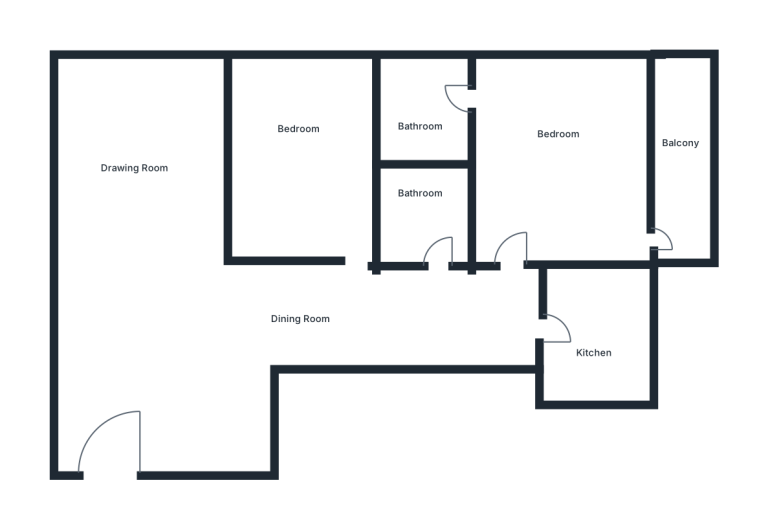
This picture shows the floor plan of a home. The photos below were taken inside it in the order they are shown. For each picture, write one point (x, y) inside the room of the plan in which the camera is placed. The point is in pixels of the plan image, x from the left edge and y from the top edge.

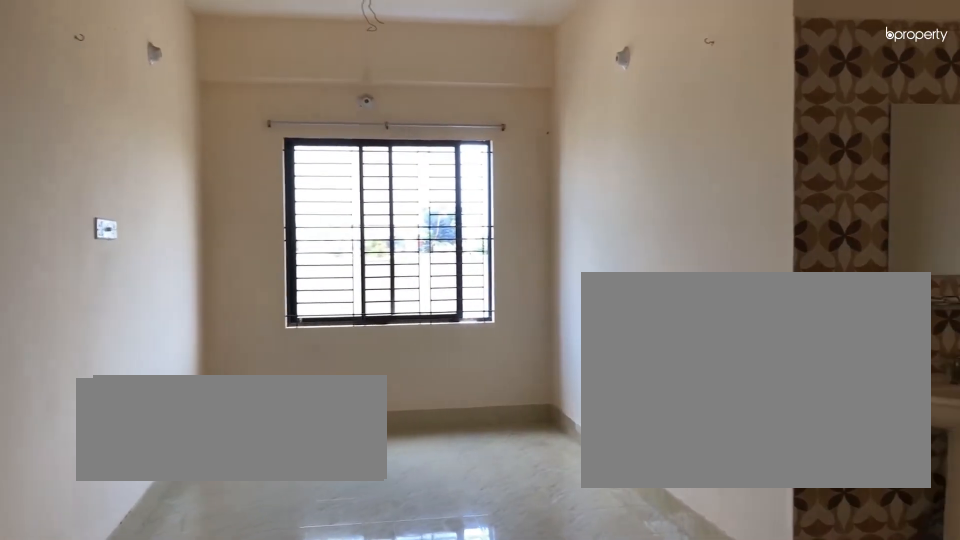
(170, 330)
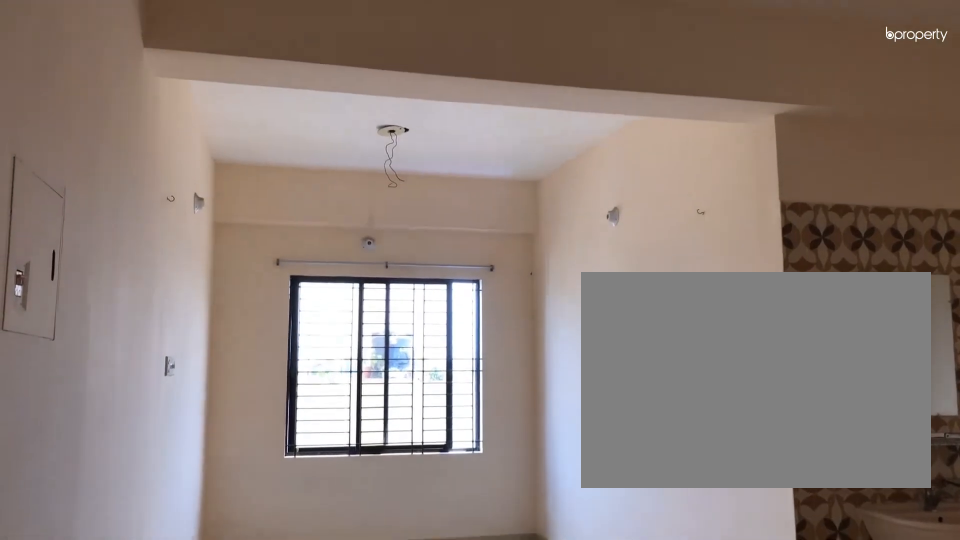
(170, 330)
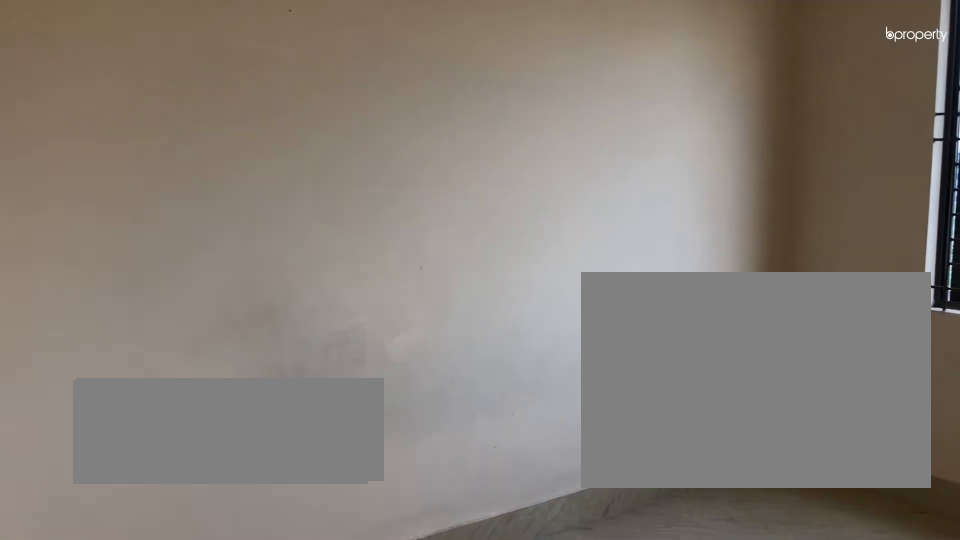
(309, 168)
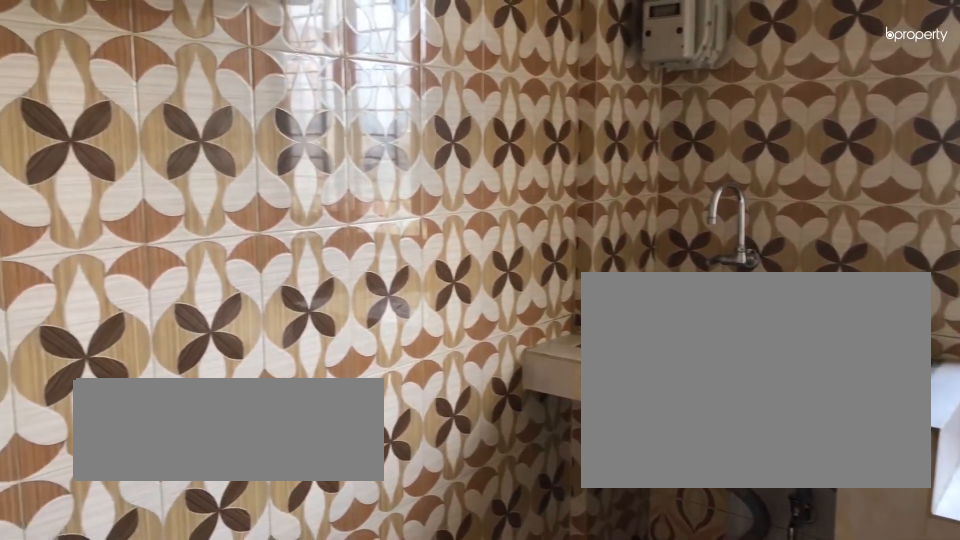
(595, 328)
